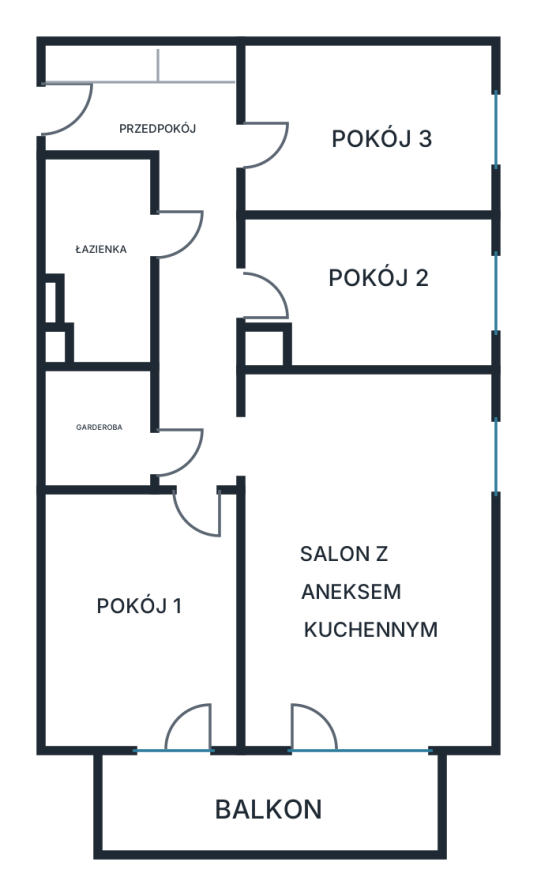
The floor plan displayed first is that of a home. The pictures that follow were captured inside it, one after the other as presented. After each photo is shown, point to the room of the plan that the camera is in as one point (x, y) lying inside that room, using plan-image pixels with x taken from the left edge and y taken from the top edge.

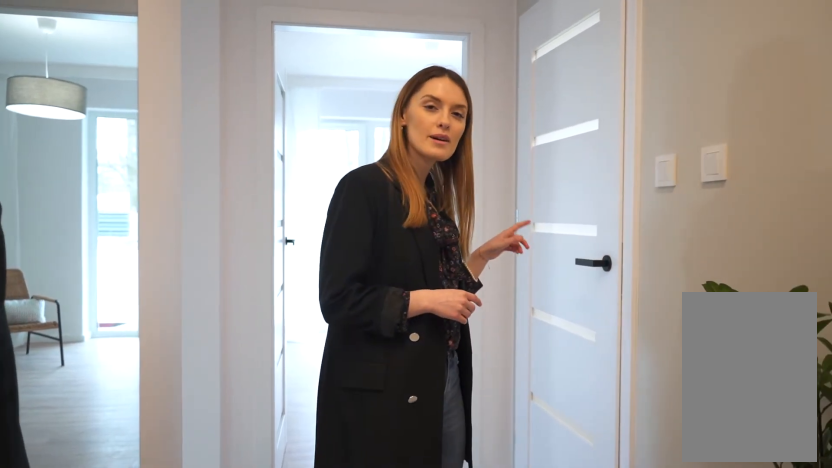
(177, 219)
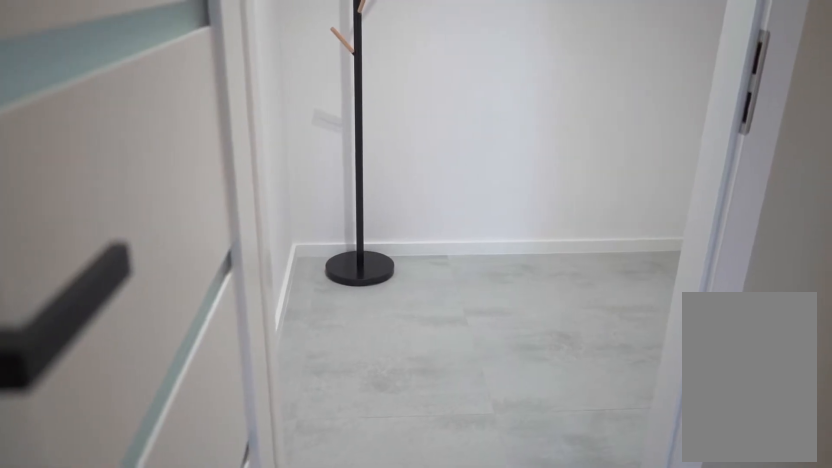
(101, 428)
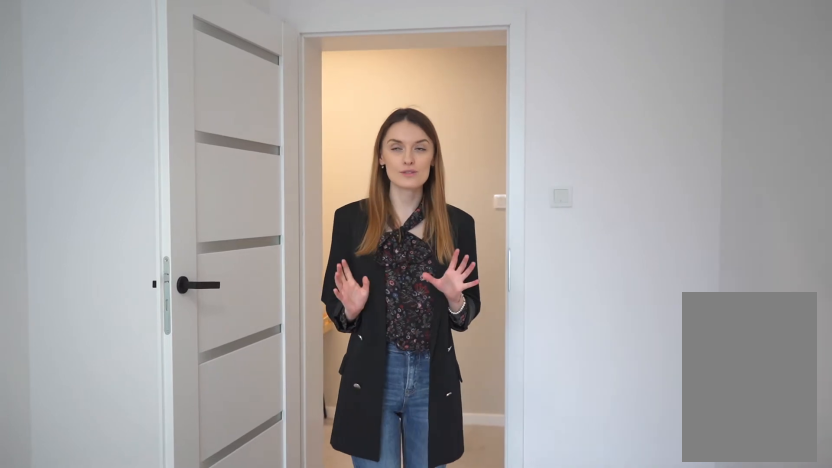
(373, 288)
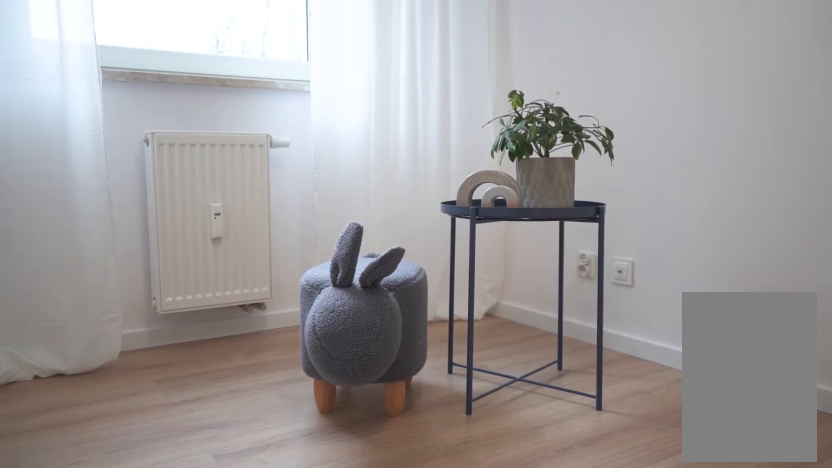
(374, 289)
